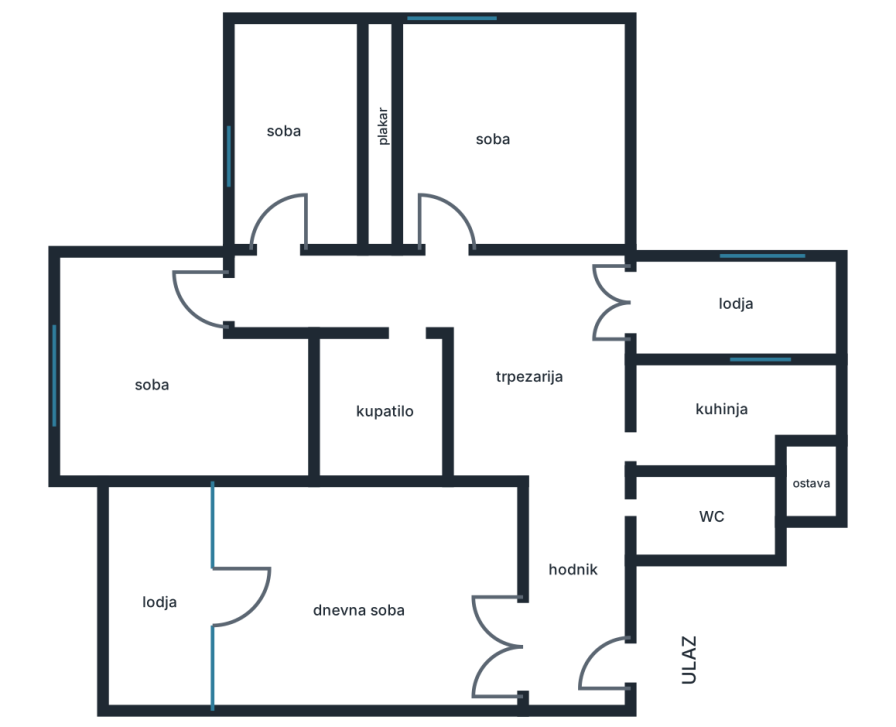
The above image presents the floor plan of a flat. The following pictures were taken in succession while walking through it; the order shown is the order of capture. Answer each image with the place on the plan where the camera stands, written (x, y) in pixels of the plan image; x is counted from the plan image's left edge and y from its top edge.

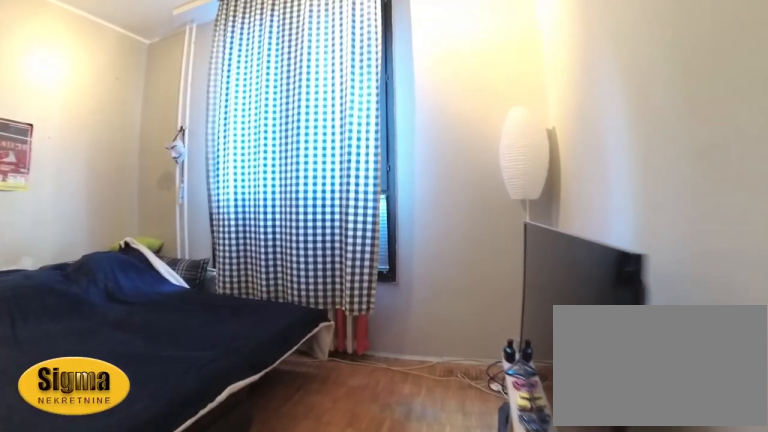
(209, 301)
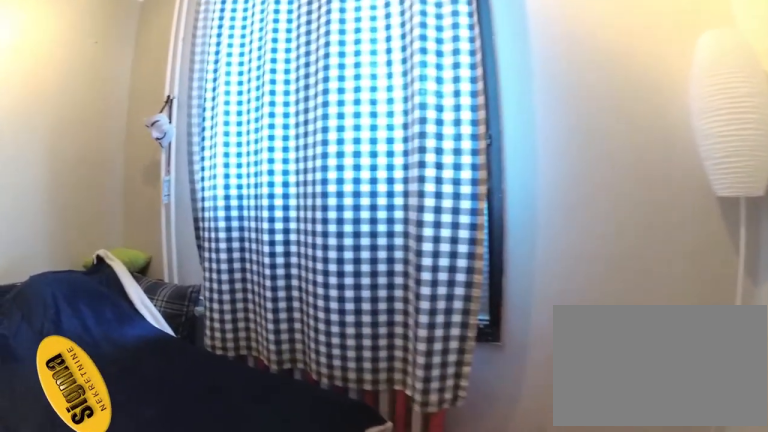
(146, 308)
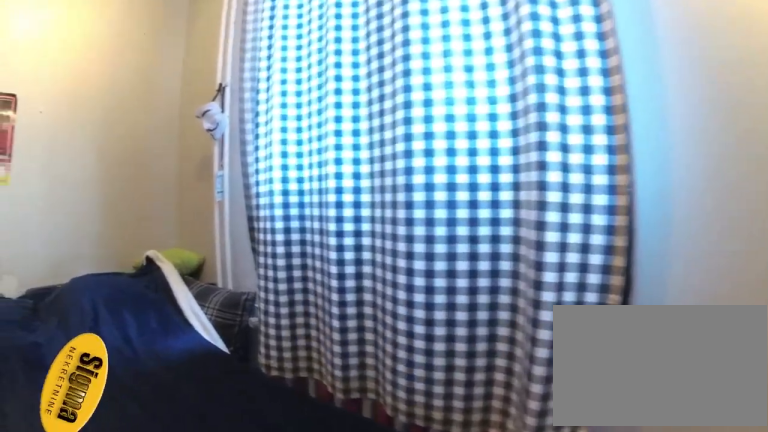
(137, 306)
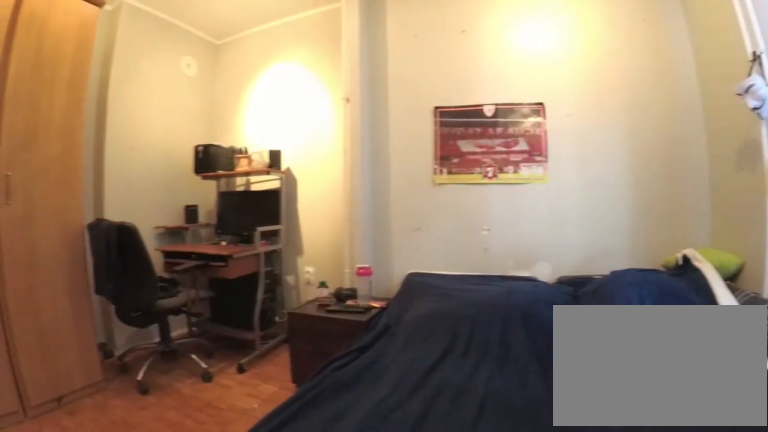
(98, 305)
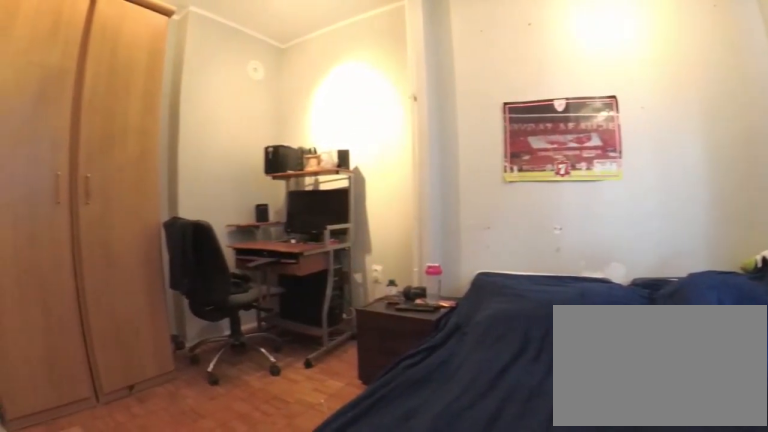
(91, 304)
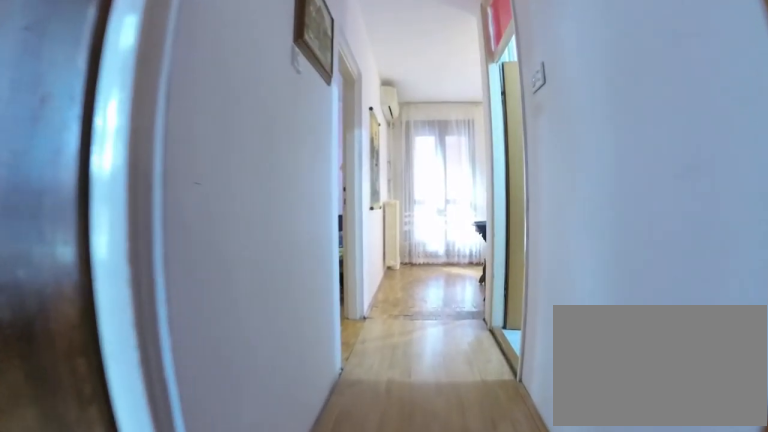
(189, 303)
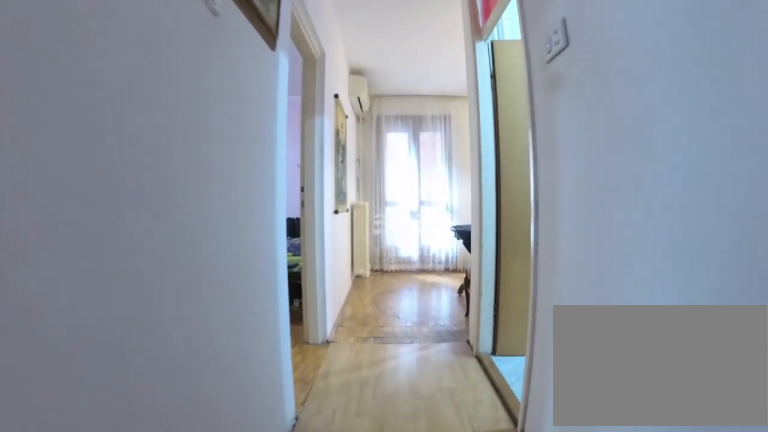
(214, 303)
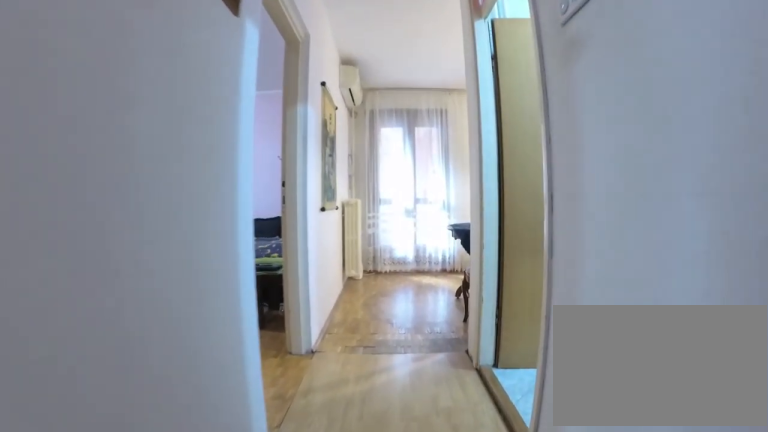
(227, 304)
